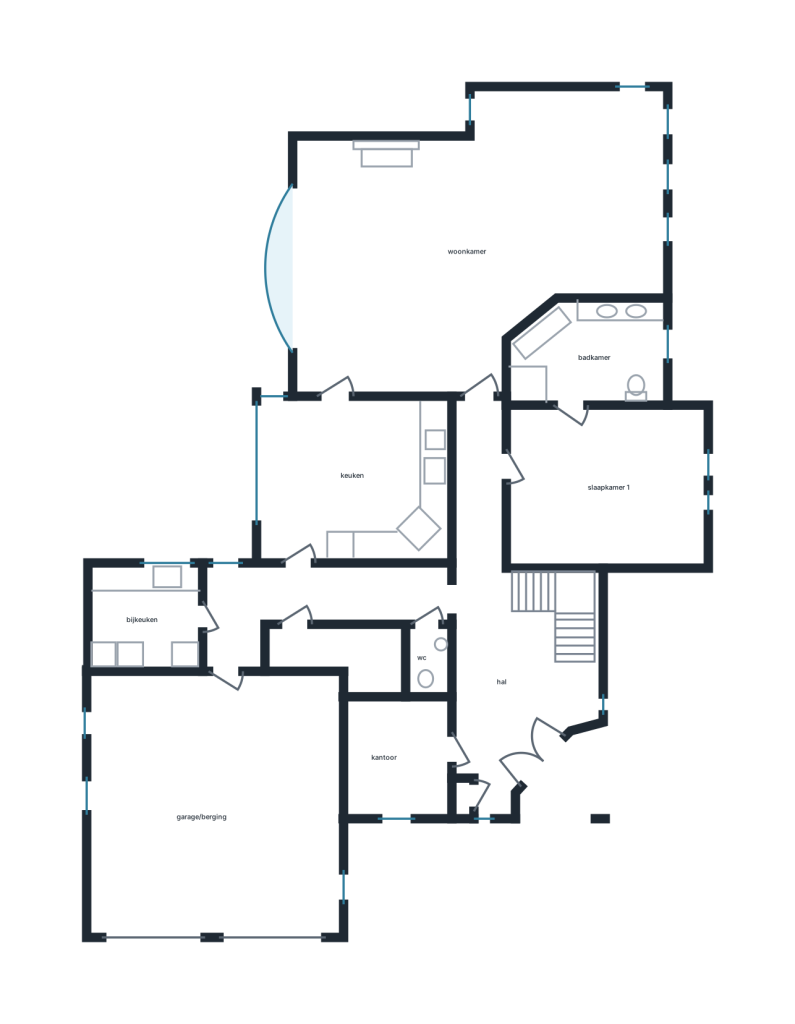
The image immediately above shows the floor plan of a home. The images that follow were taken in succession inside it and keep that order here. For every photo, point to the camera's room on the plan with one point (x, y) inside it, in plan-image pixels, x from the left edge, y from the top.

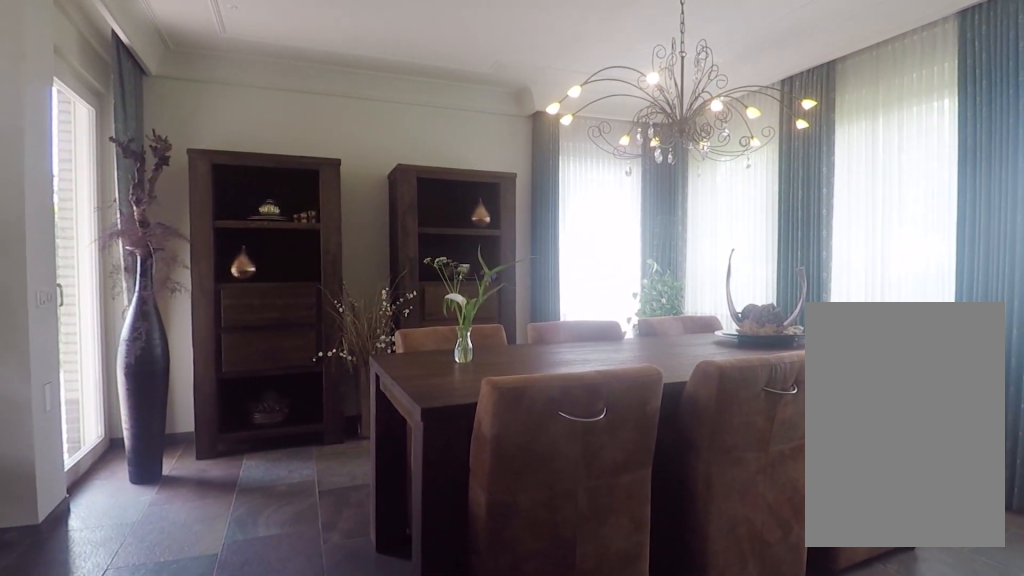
(463, 239)
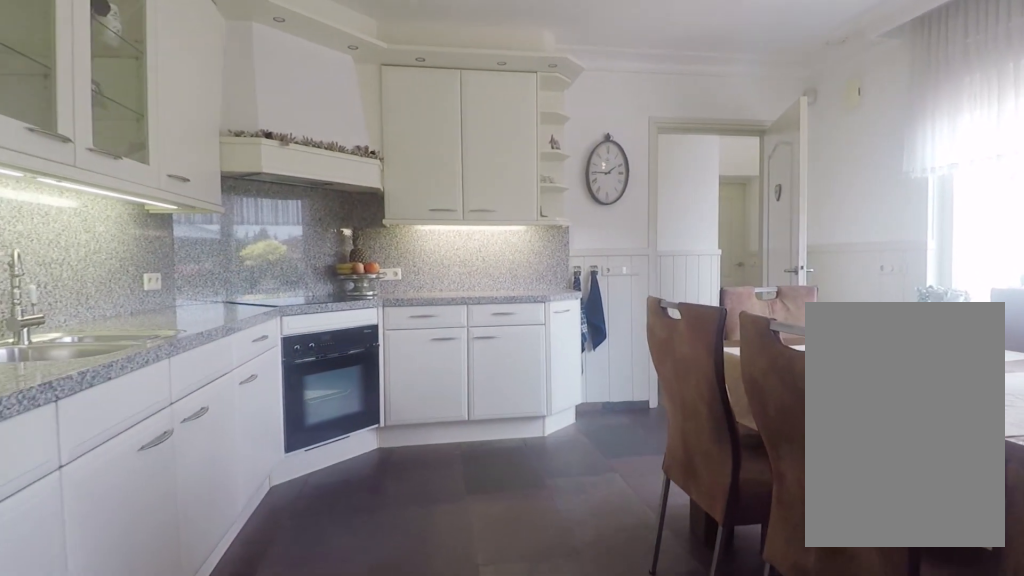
(355, 478)
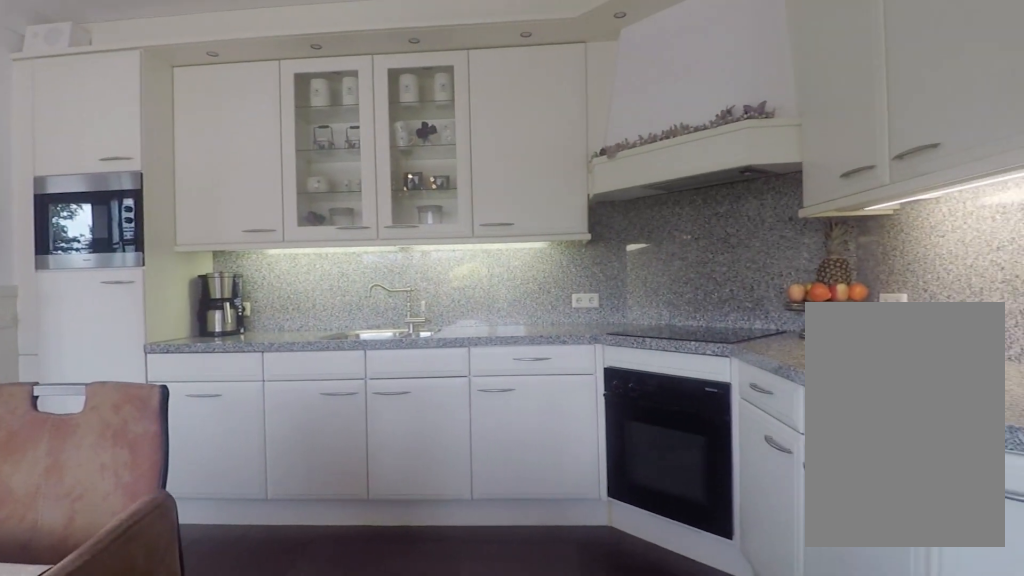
(355, 478)
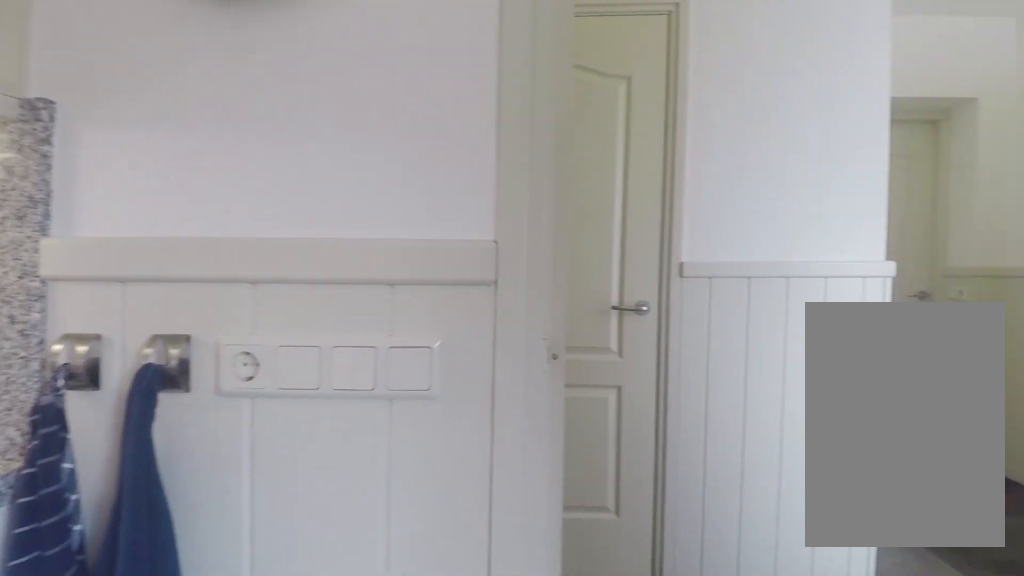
(355, 478)
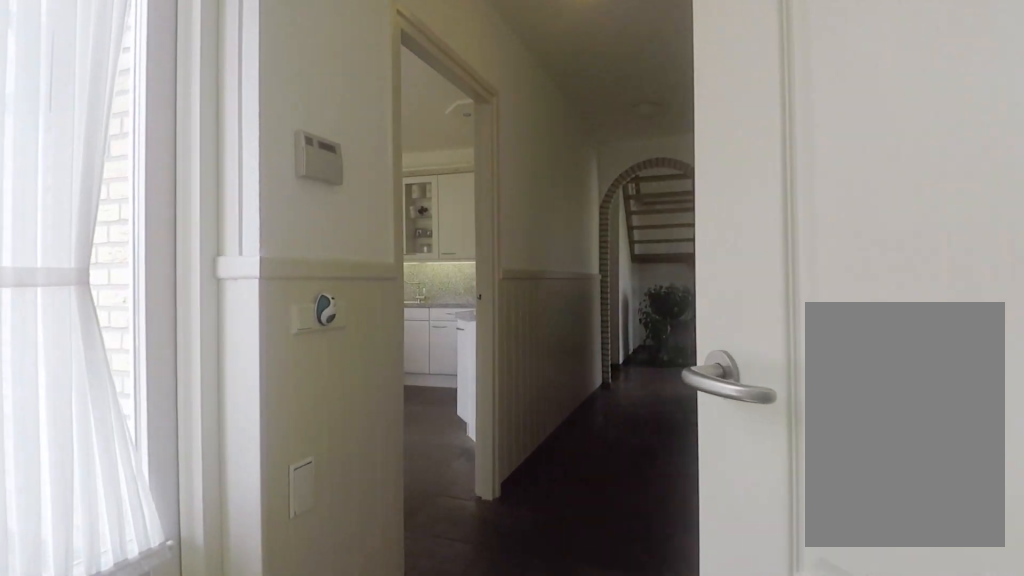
(308, 602)
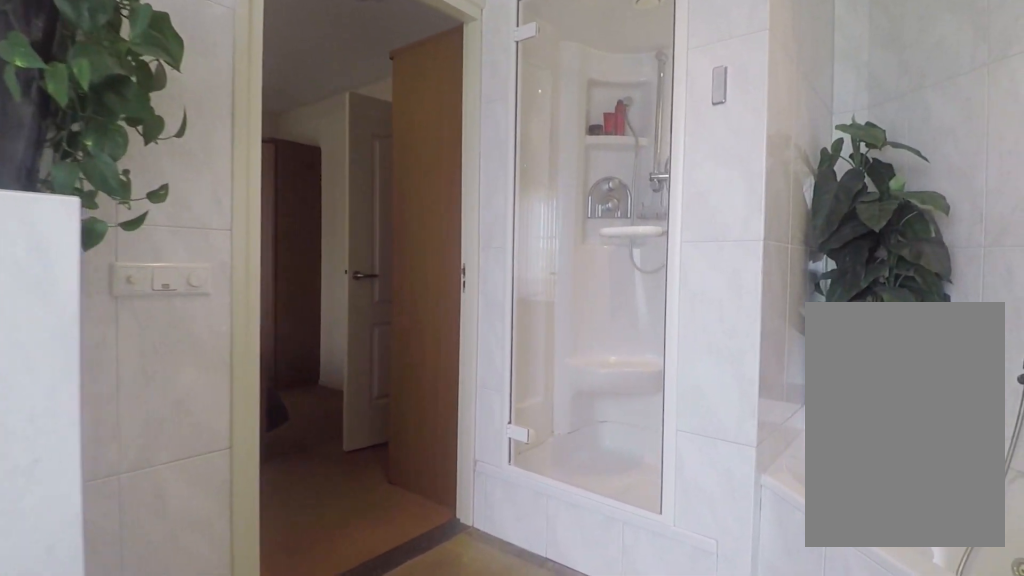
(589, 353)
